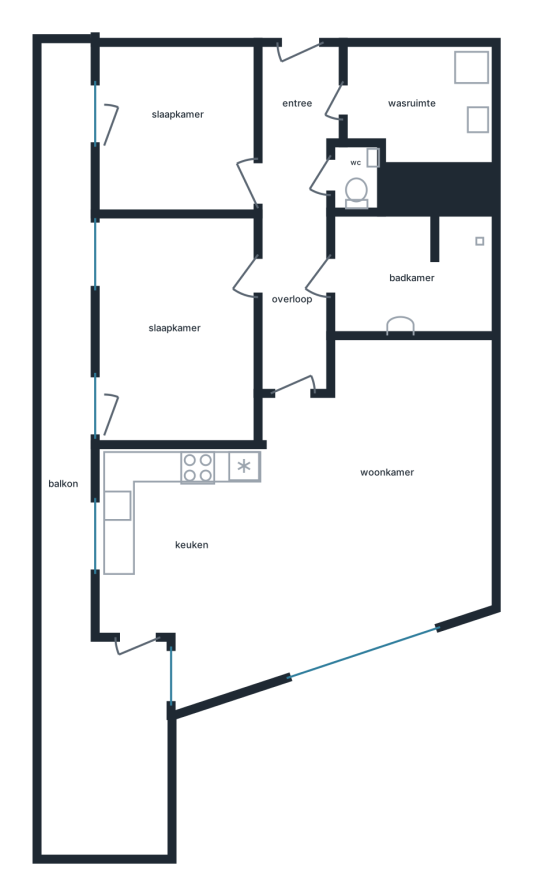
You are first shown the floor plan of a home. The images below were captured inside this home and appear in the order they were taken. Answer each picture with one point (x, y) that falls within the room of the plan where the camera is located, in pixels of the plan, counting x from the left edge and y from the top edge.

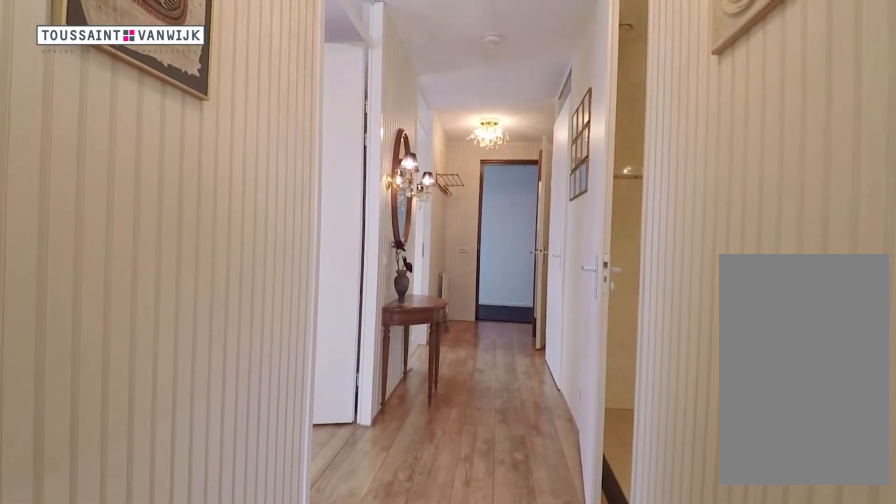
(296, 213)
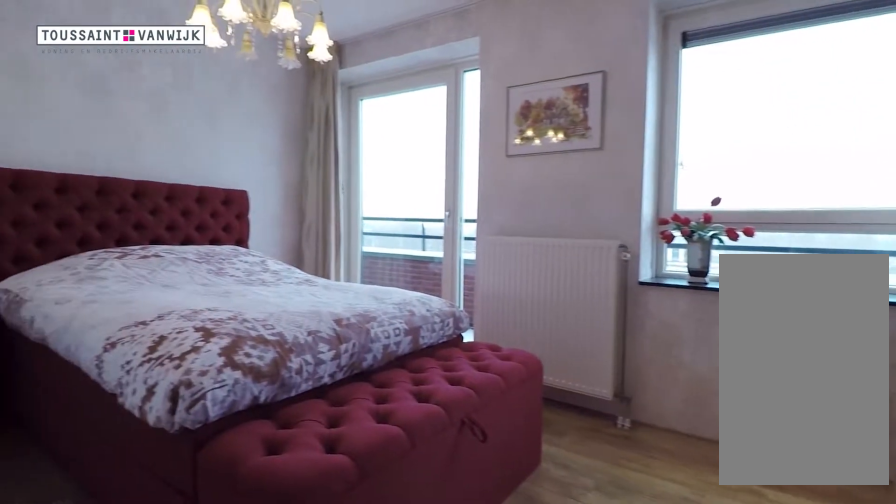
(180, 331)
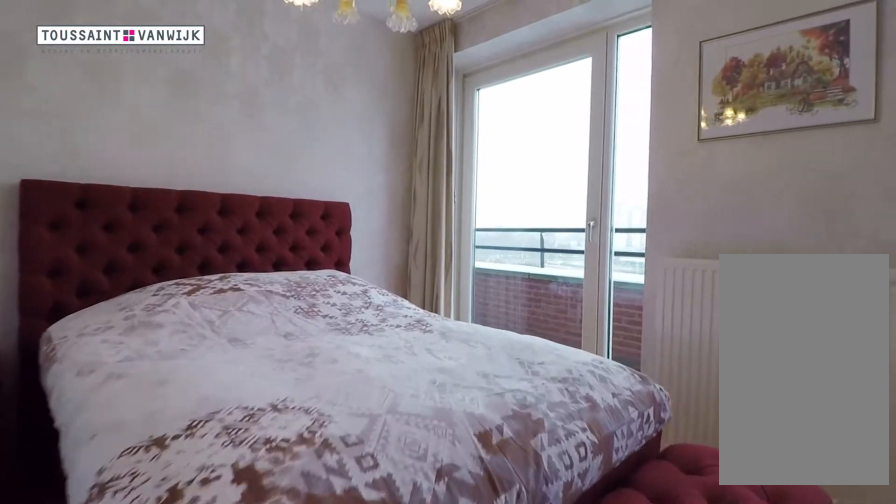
(180, 331)
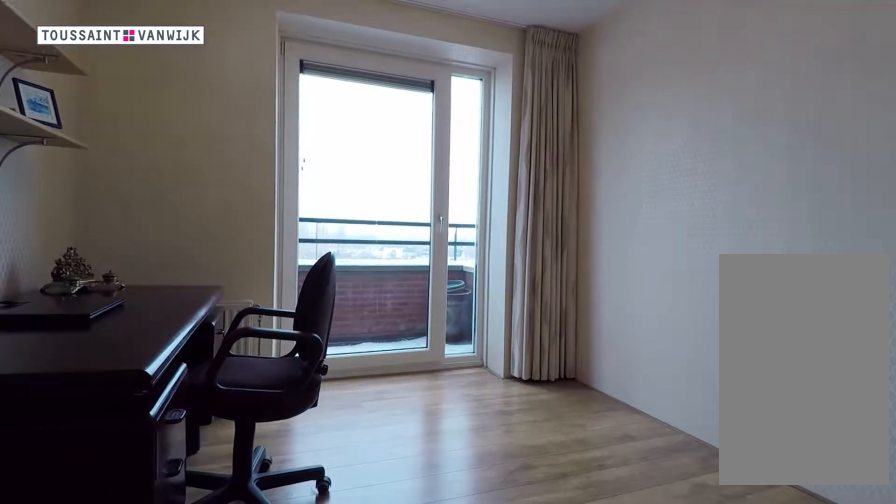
(179, 129)
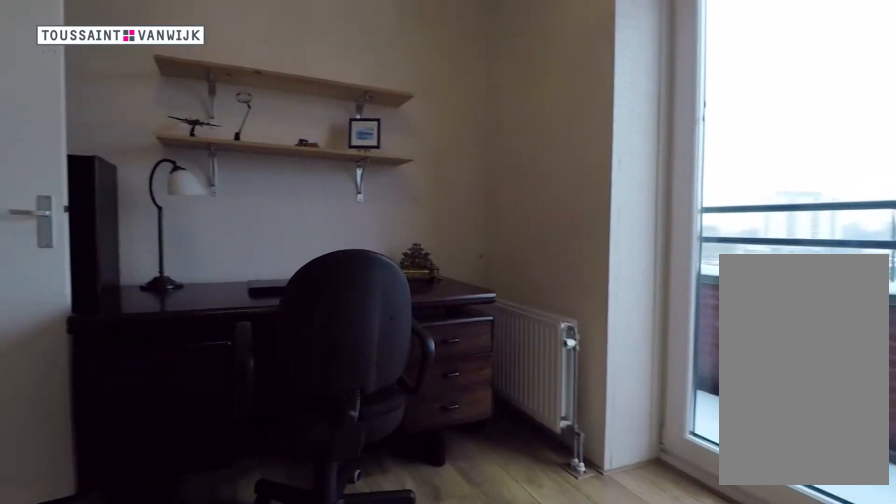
(179, 129)
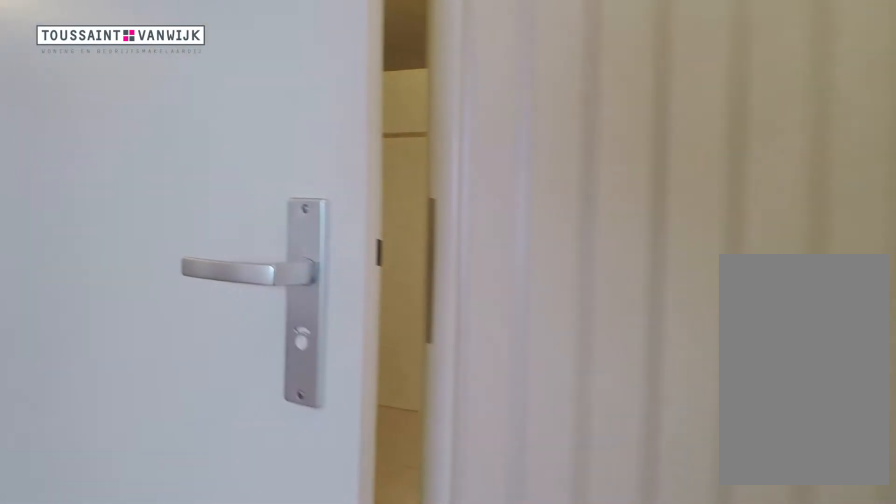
(295, 213)
